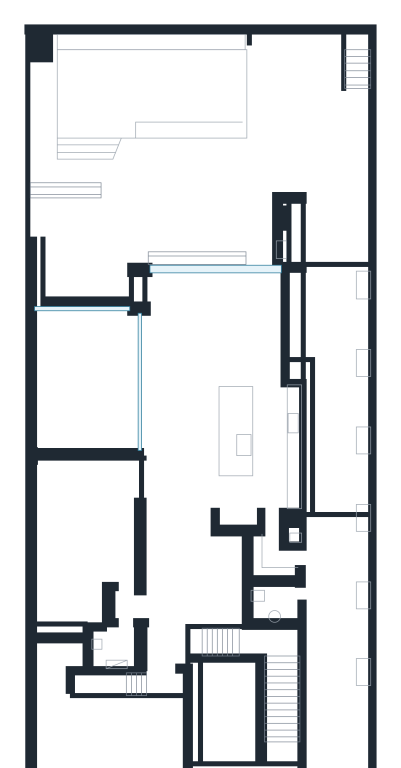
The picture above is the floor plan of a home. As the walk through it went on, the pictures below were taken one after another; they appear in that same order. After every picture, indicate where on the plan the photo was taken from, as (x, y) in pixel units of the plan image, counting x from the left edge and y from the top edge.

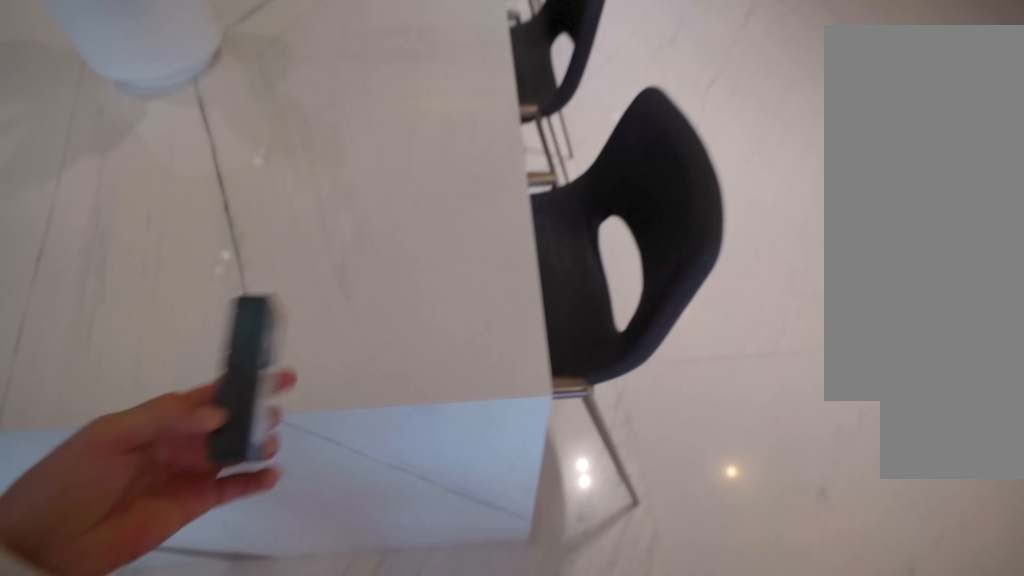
(186, 380)
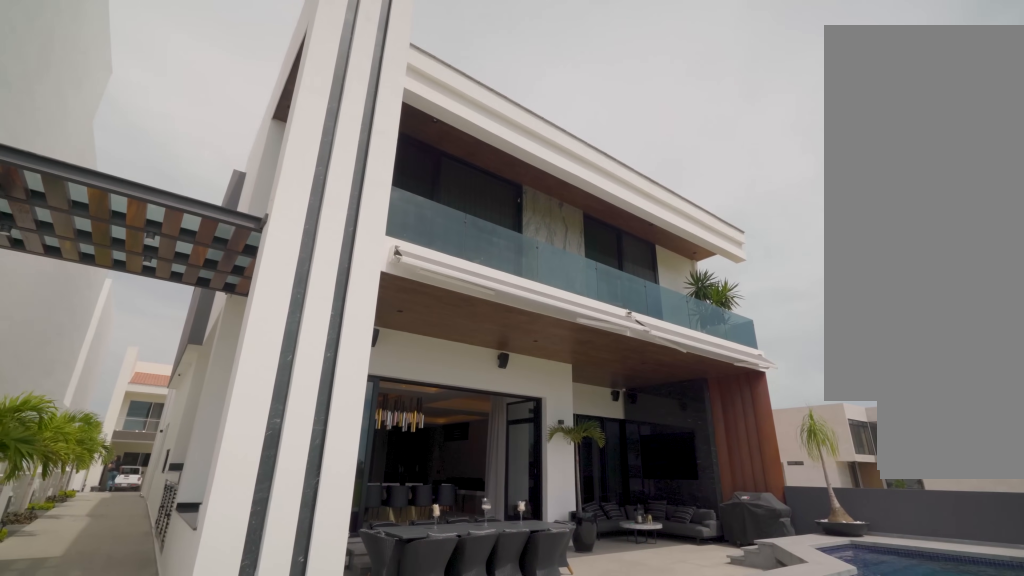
(317, 100)
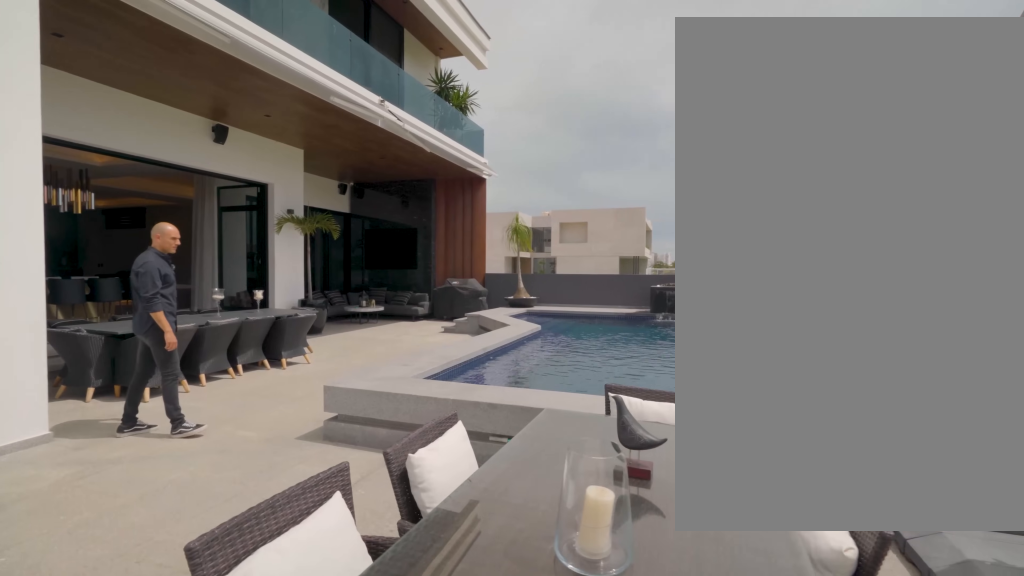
(307, 163)
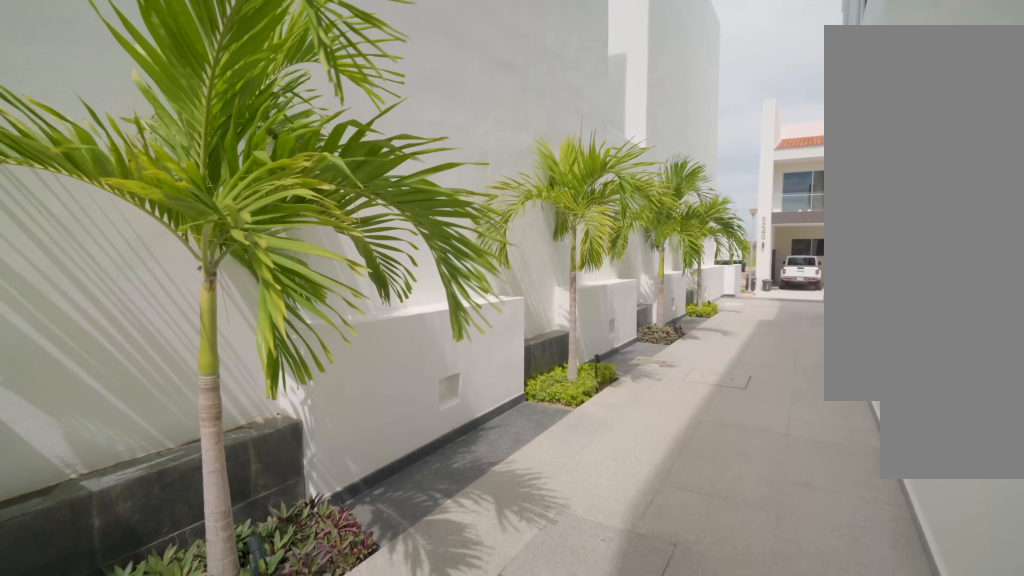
(337, 511)
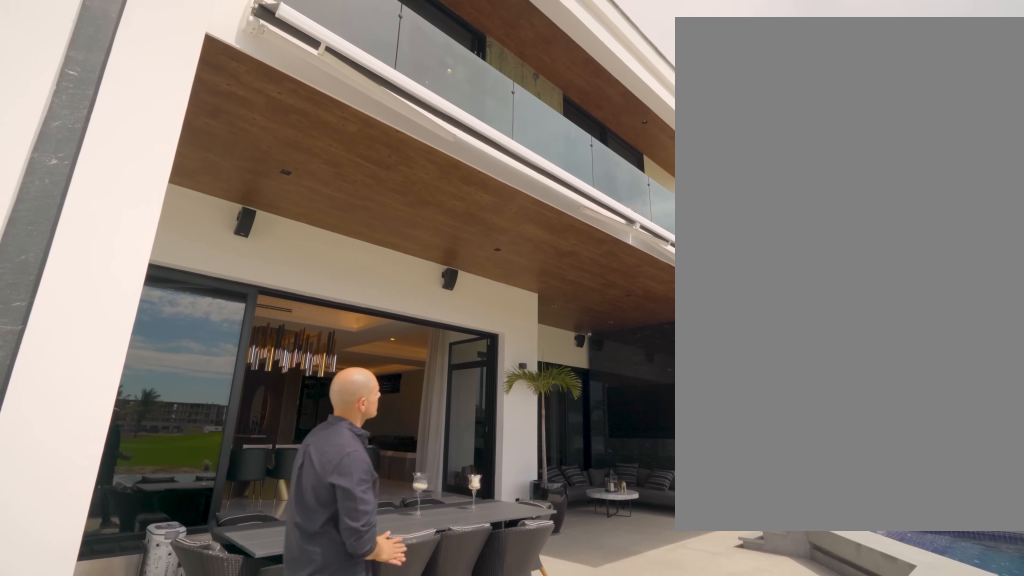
(262, 198)
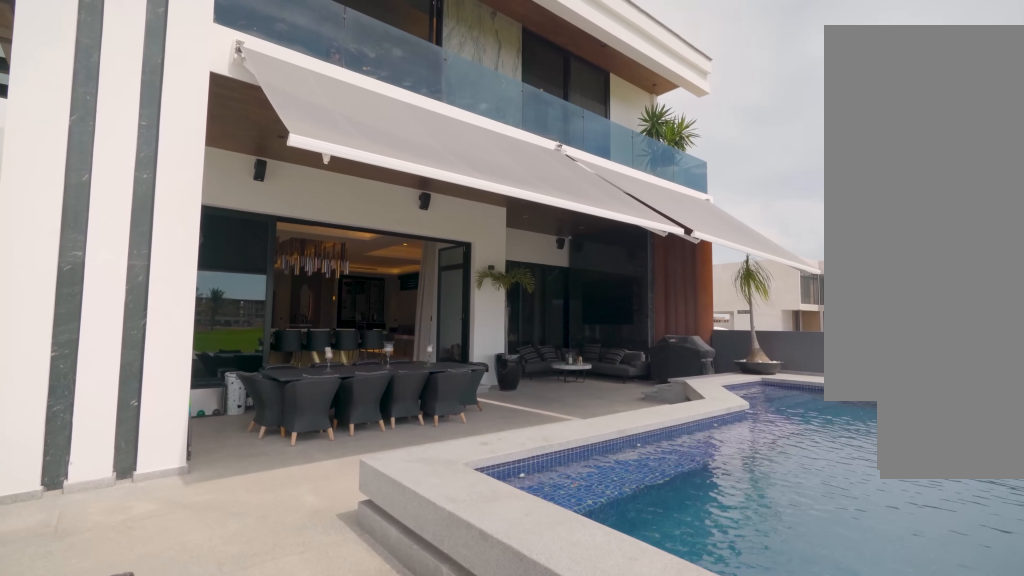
(279, 130)
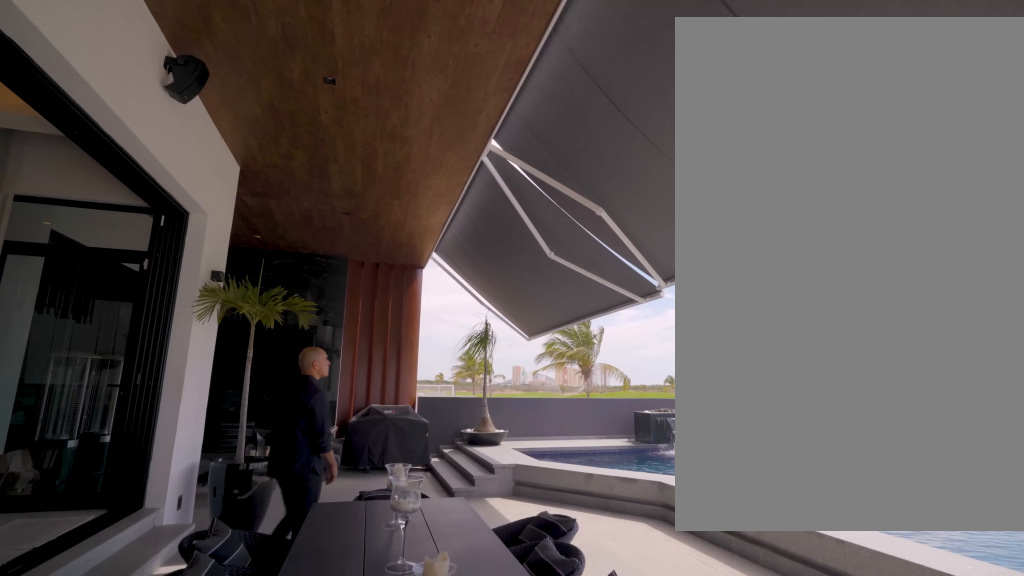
(268, 196)
